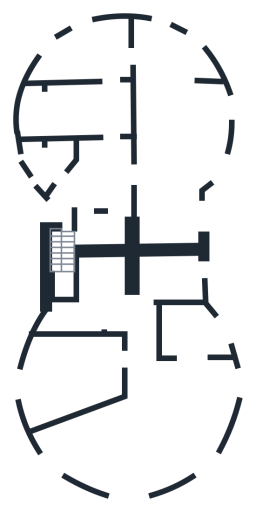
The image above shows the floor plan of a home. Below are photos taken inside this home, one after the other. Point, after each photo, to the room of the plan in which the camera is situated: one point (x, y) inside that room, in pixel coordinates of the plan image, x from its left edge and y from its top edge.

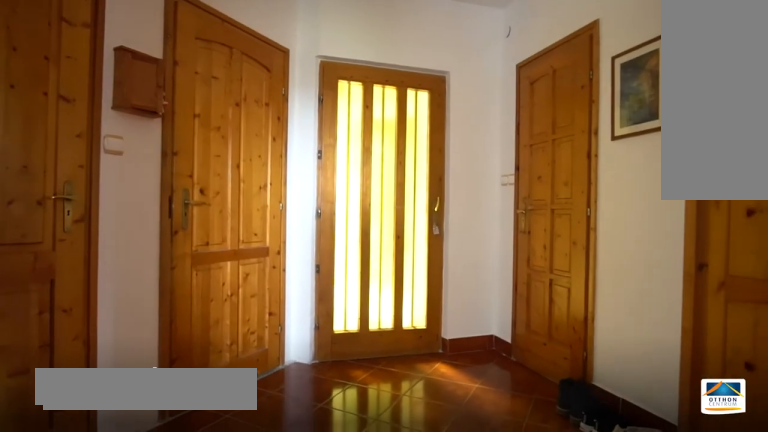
(105, 176)
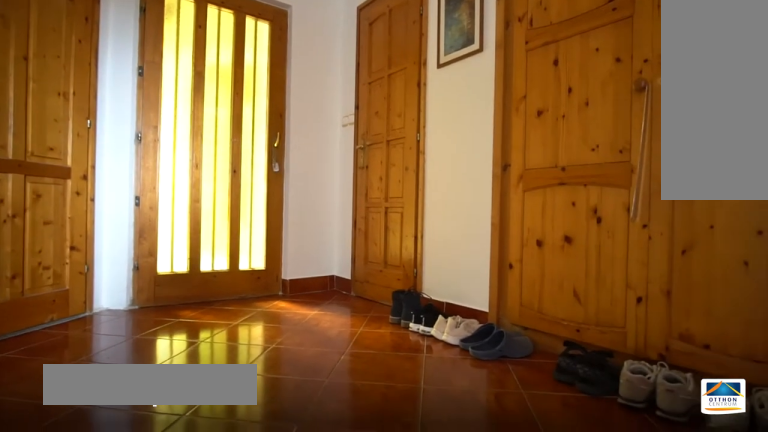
(104, 177)
